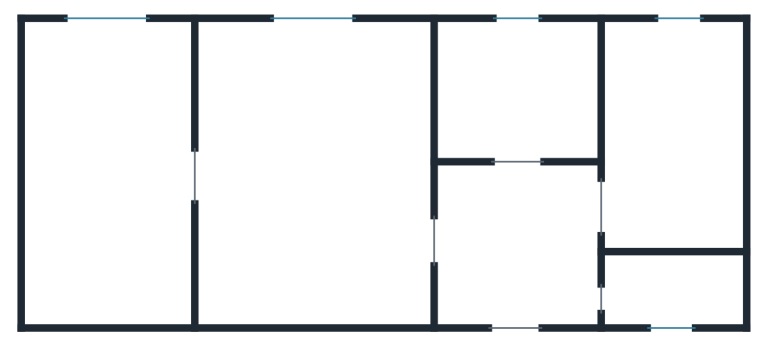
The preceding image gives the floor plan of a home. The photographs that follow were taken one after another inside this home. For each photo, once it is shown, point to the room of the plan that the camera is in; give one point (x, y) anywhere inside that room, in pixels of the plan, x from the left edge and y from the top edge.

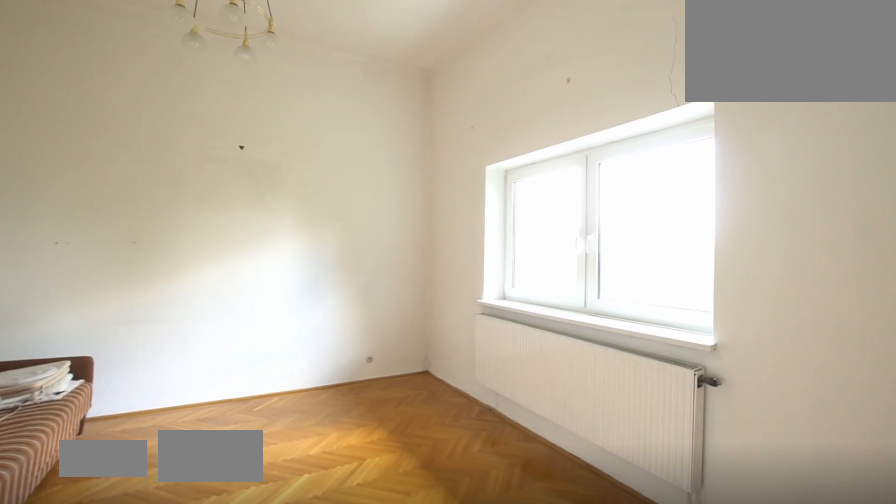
(113, 181)
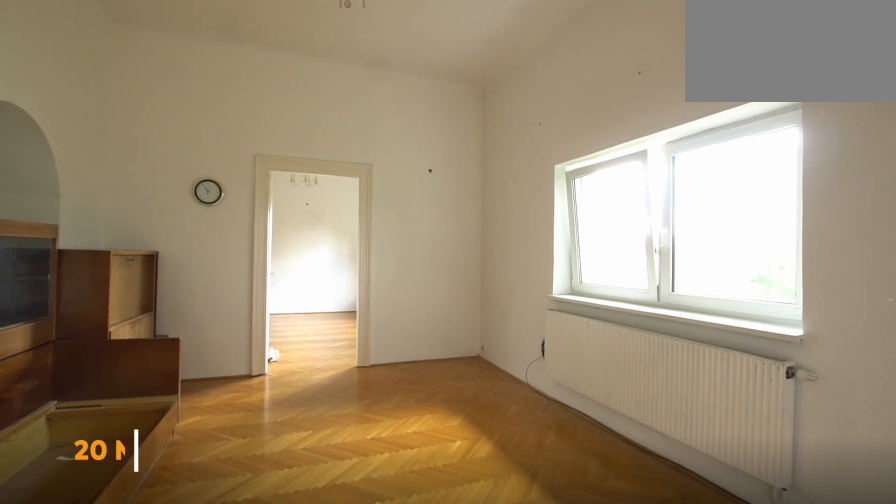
(329, 181)
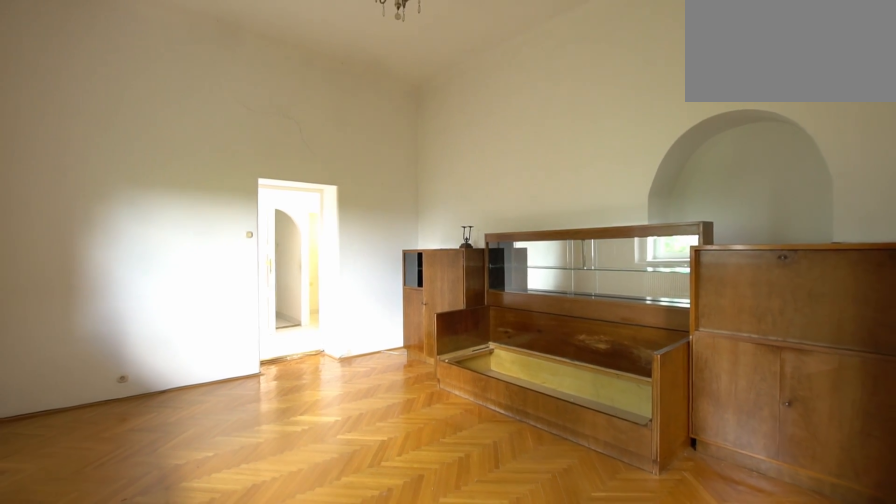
(329, 181)
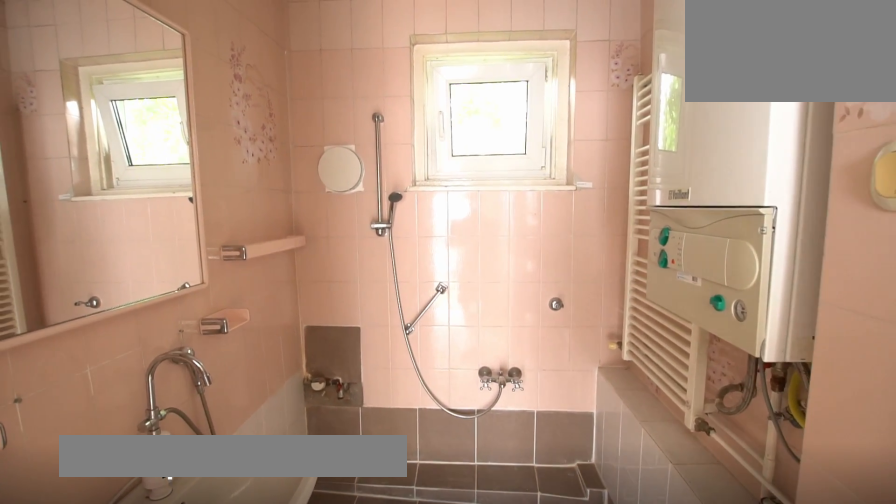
(519, 93)
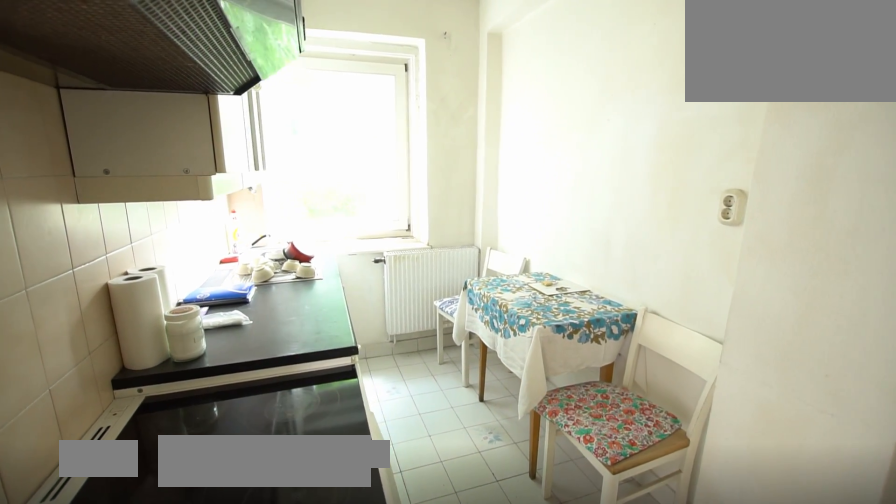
(666, 126)
